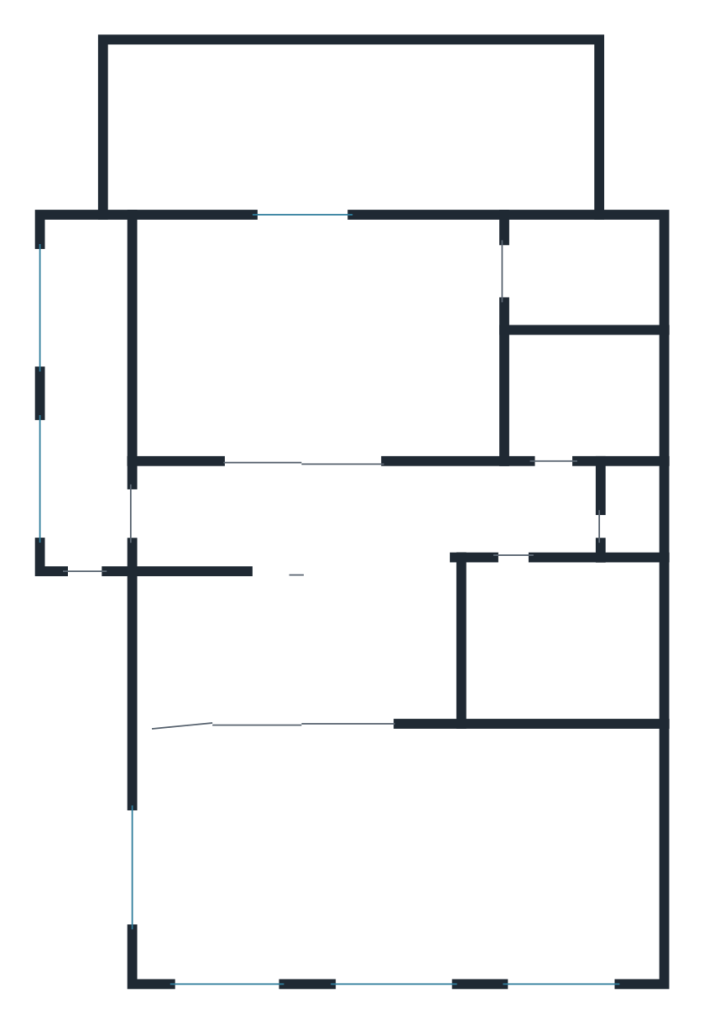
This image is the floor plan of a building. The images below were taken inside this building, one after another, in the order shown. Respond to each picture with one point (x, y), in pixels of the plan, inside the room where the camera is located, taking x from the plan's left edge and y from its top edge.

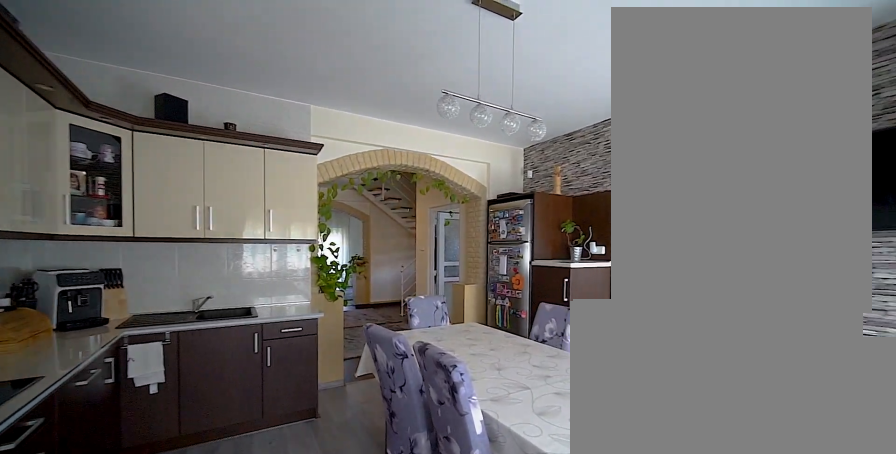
(322, 355)
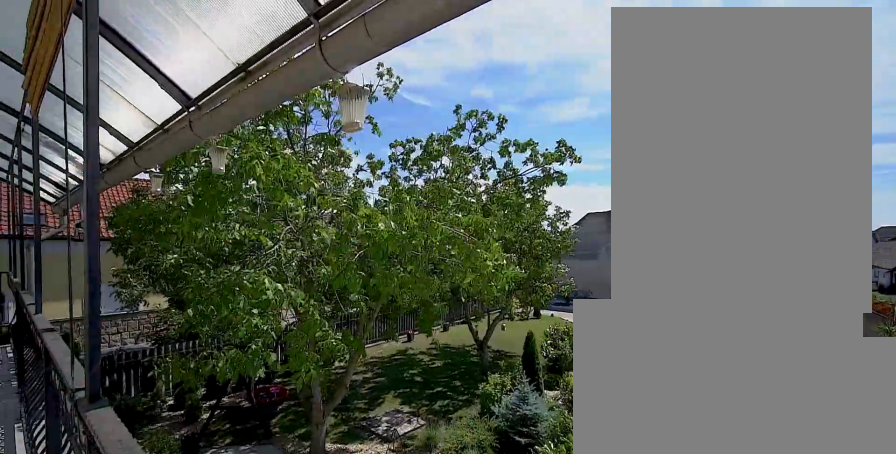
(373, 120)
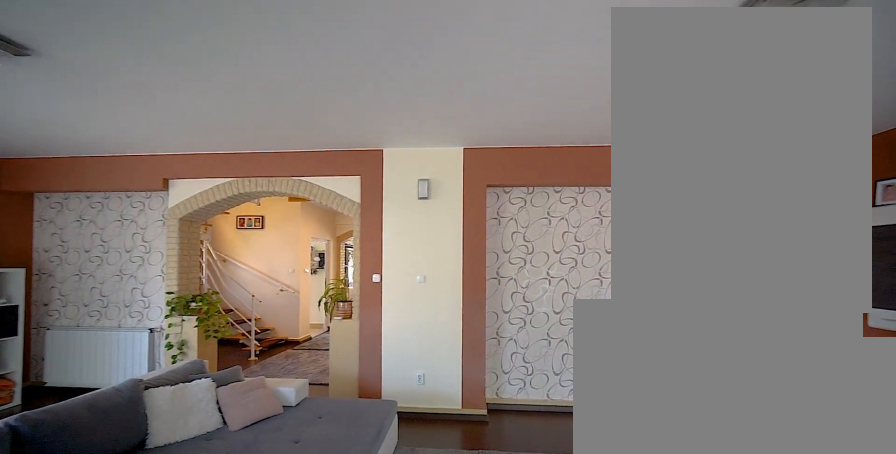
(408, 854)
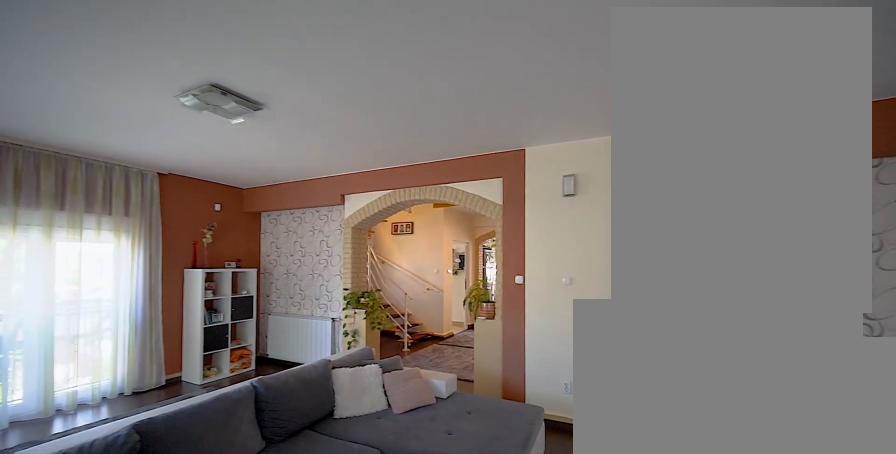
(409, 854)
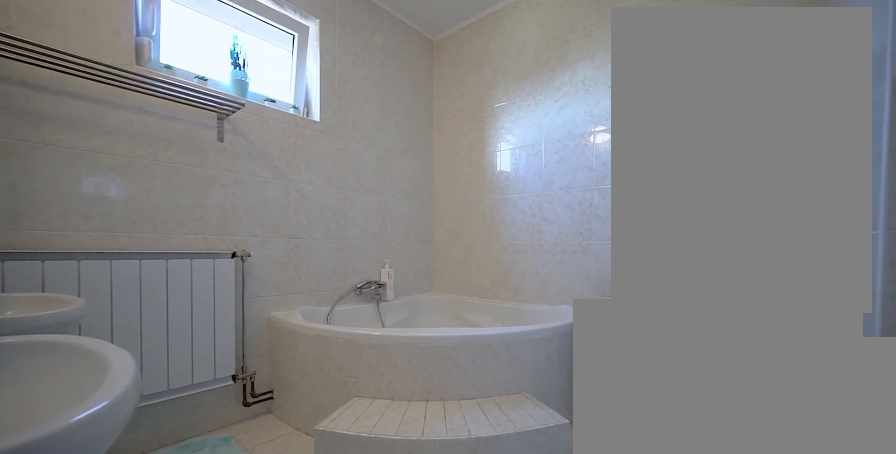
(569, 634)
